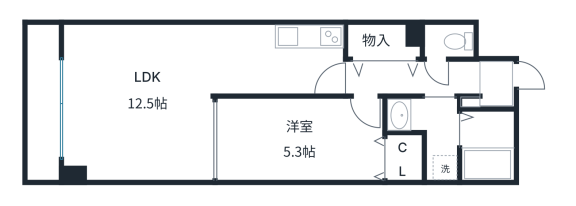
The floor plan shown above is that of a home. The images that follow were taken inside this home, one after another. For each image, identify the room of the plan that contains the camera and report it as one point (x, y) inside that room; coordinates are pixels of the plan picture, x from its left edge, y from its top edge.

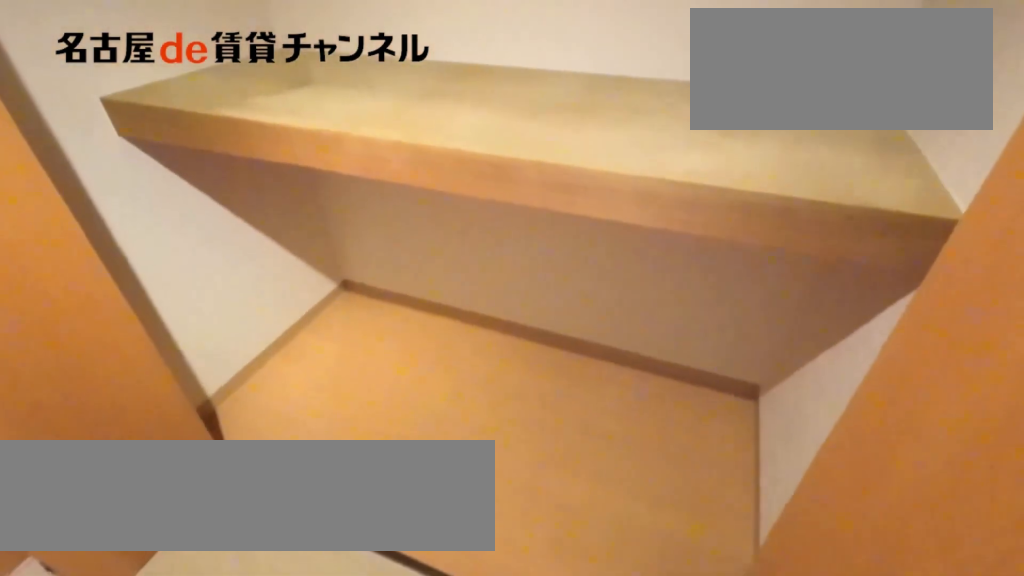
(380, 42)
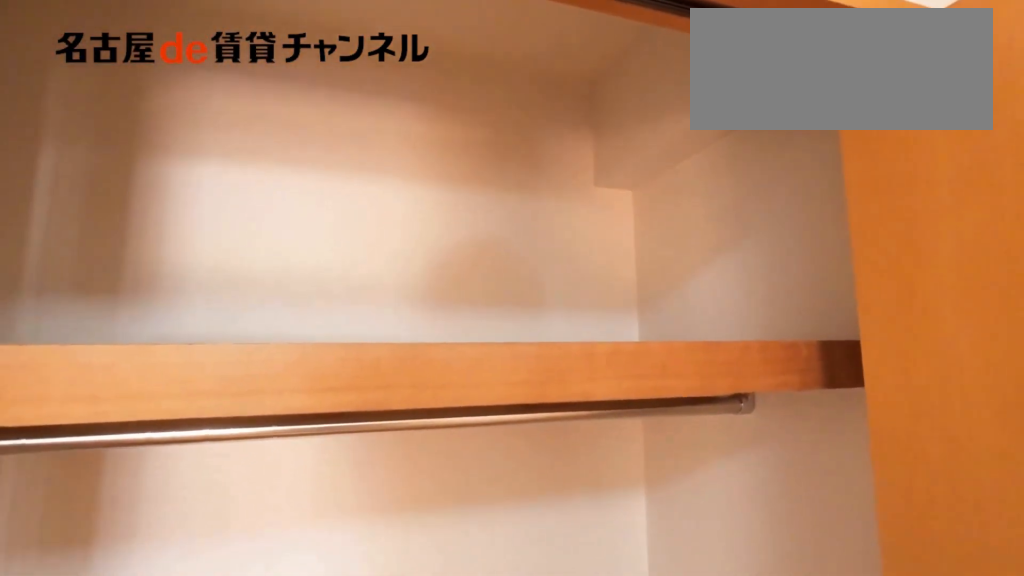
(402, 158)
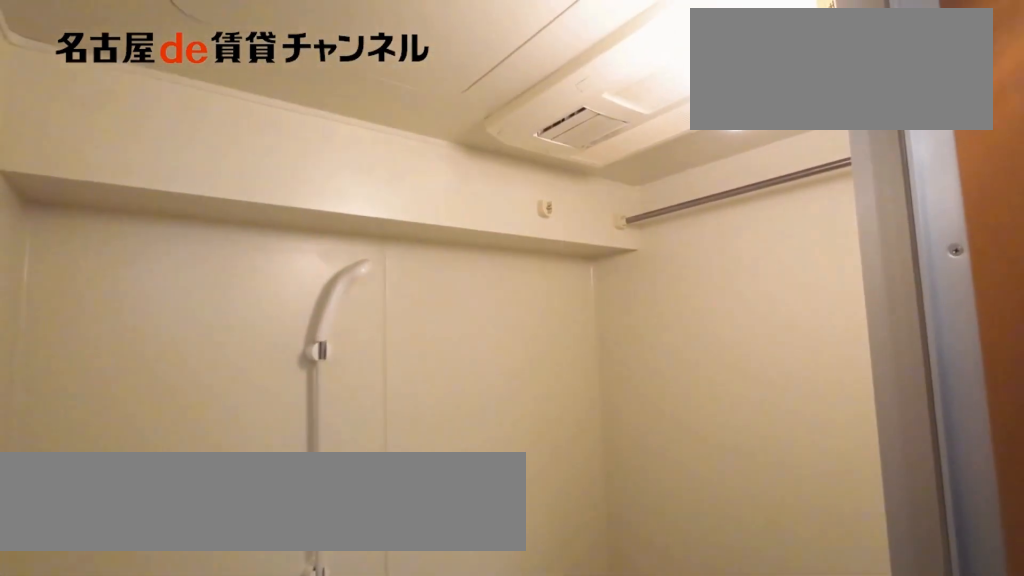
(487, 145)
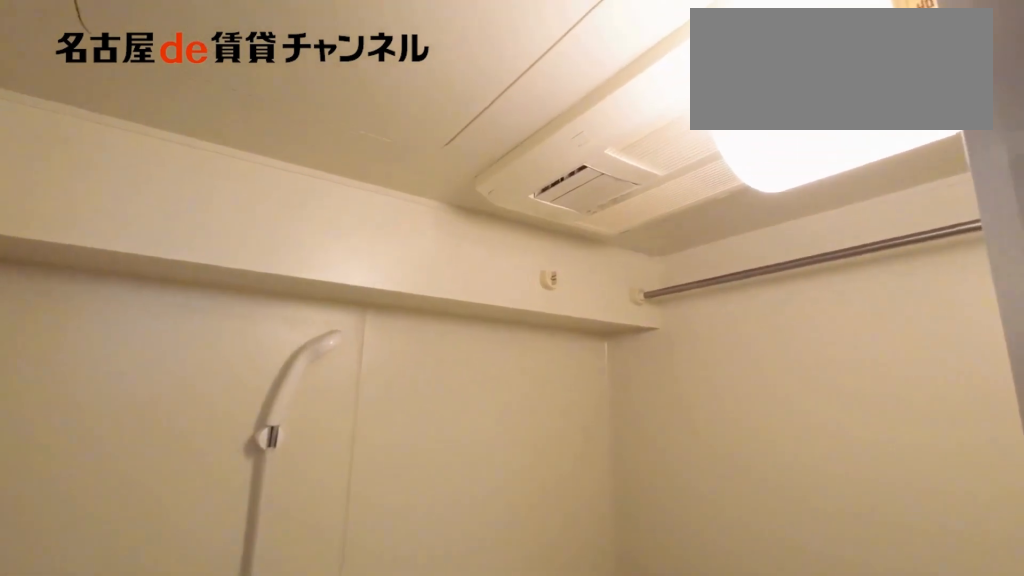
(487, 145)
